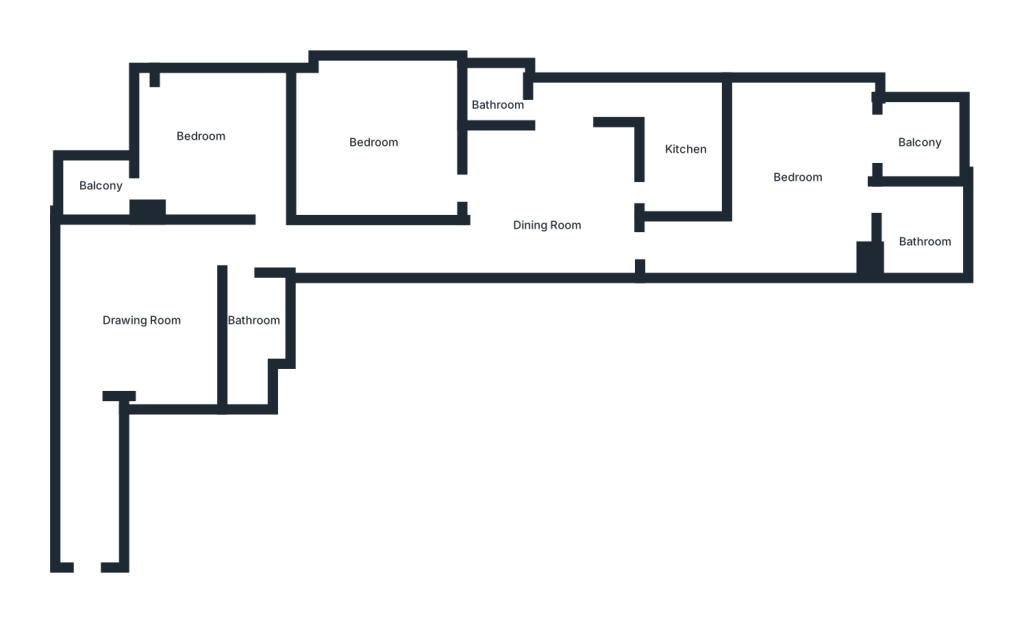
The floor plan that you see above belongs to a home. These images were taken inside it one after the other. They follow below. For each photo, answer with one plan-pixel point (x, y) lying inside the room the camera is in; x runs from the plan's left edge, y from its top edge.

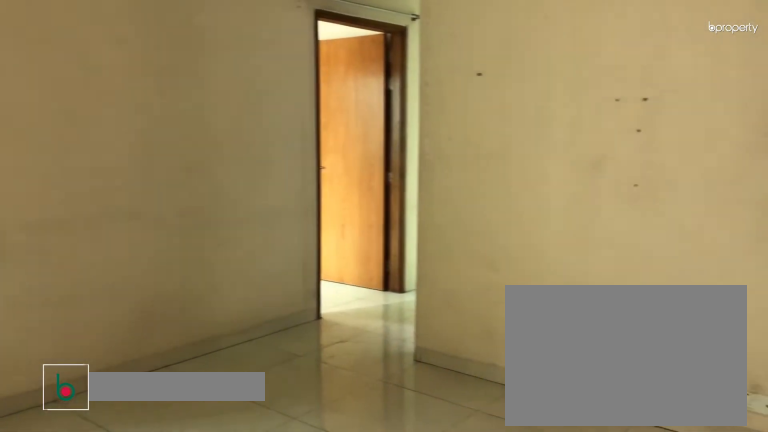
(146, 308)
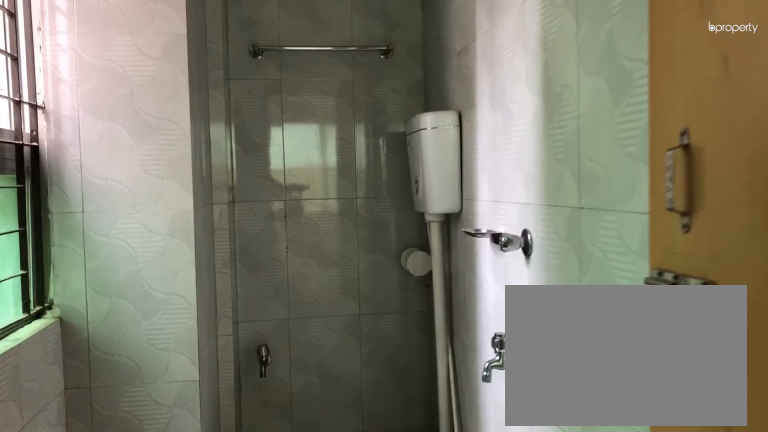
(248, 324)
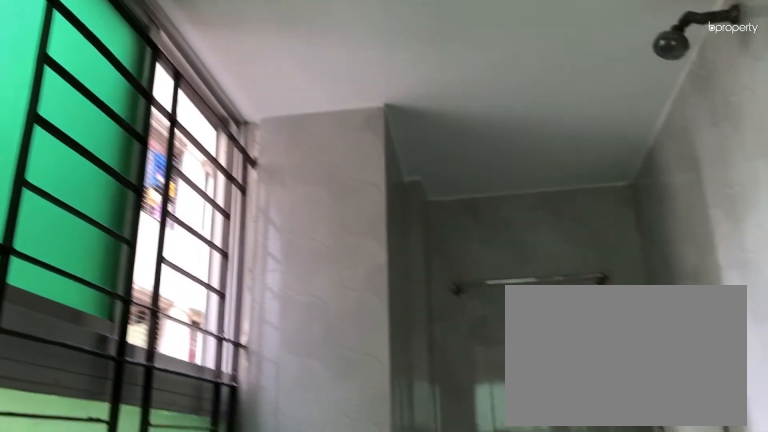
(248, 324)
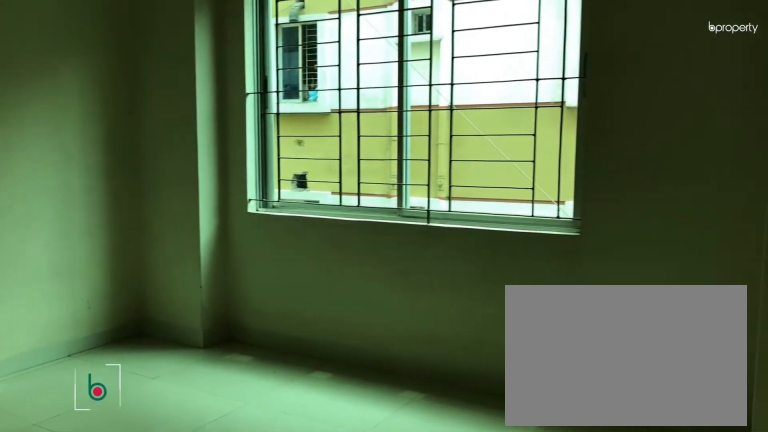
(380, 144)
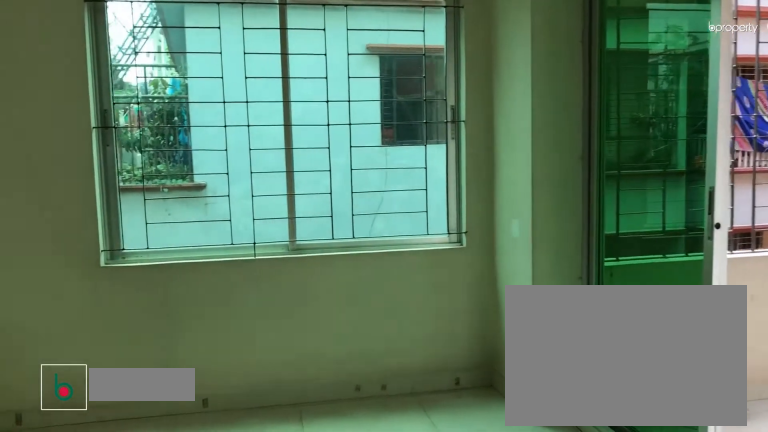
(815, 176)
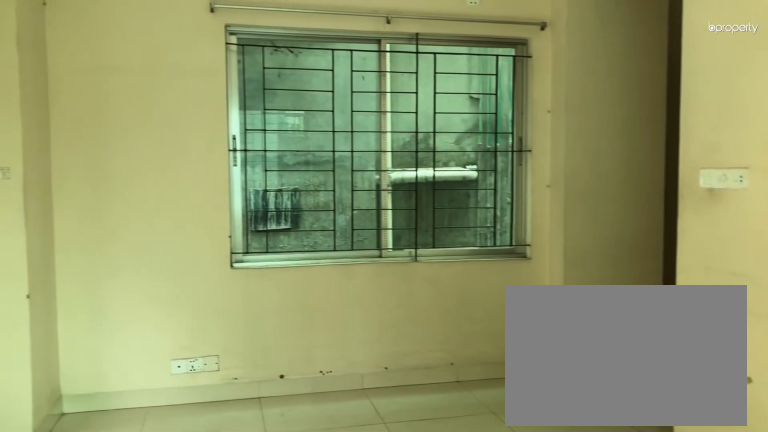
(815, 176)
